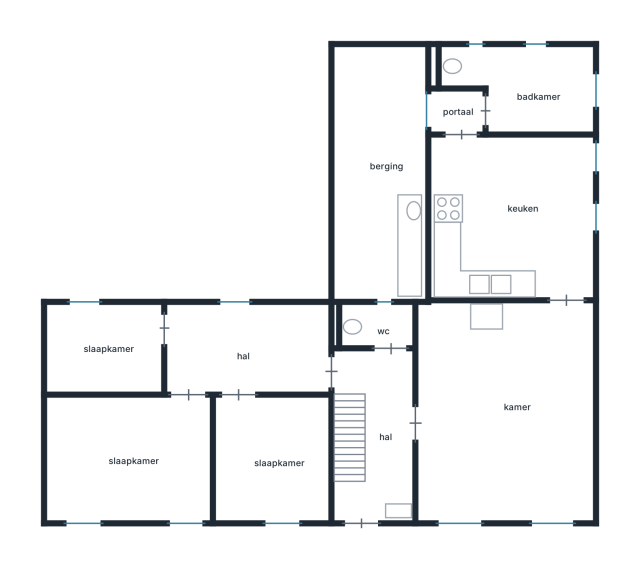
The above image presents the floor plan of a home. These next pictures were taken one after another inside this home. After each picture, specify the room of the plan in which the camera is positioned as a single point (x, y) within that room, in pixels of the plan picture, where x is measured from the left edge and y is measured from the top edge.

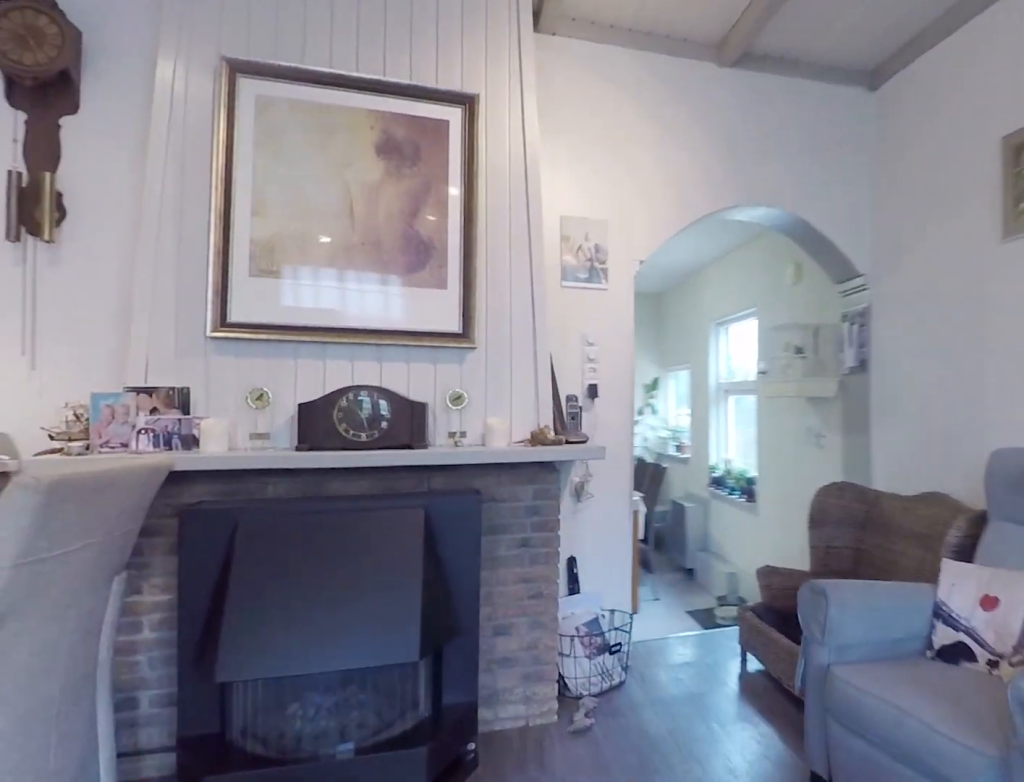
(504, 415)
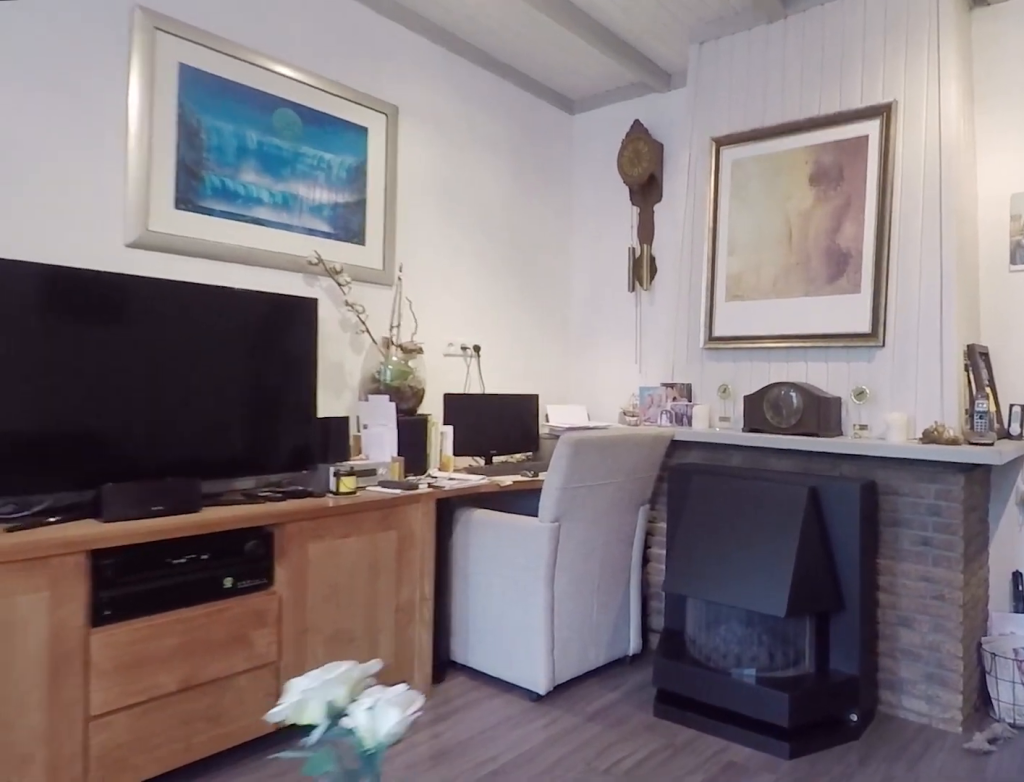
(504, 415)
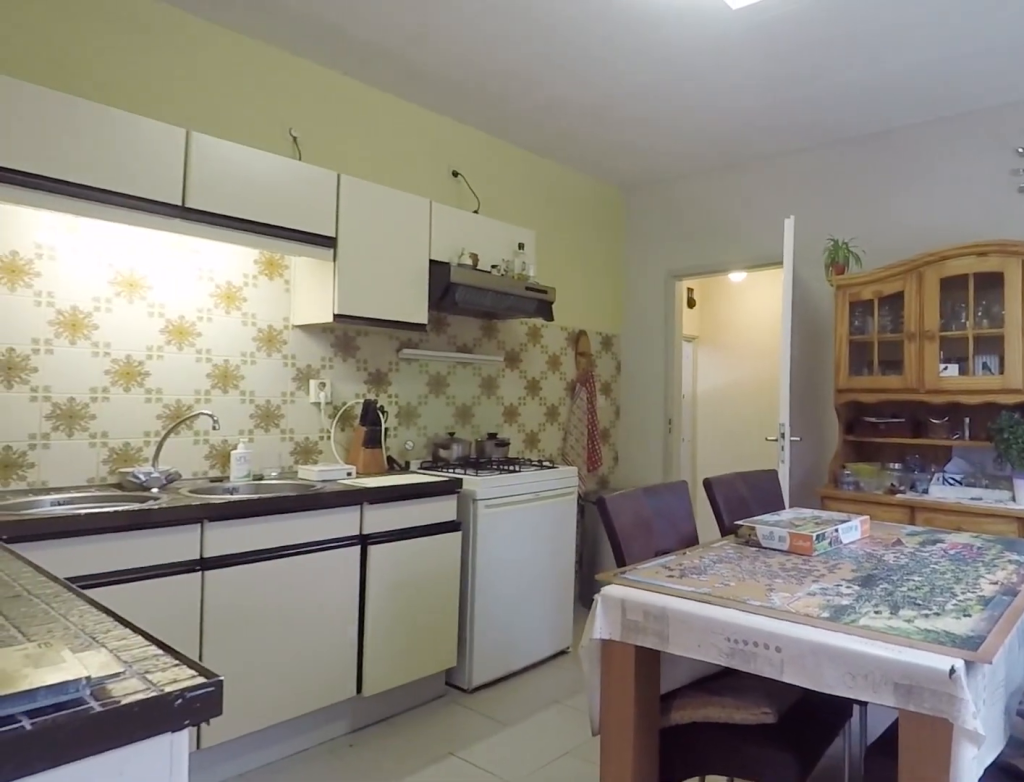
(510, 219)
